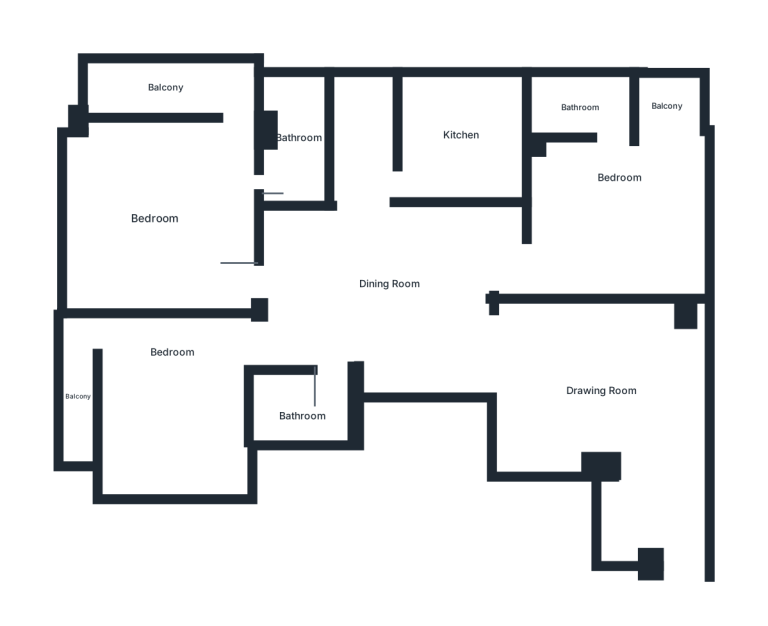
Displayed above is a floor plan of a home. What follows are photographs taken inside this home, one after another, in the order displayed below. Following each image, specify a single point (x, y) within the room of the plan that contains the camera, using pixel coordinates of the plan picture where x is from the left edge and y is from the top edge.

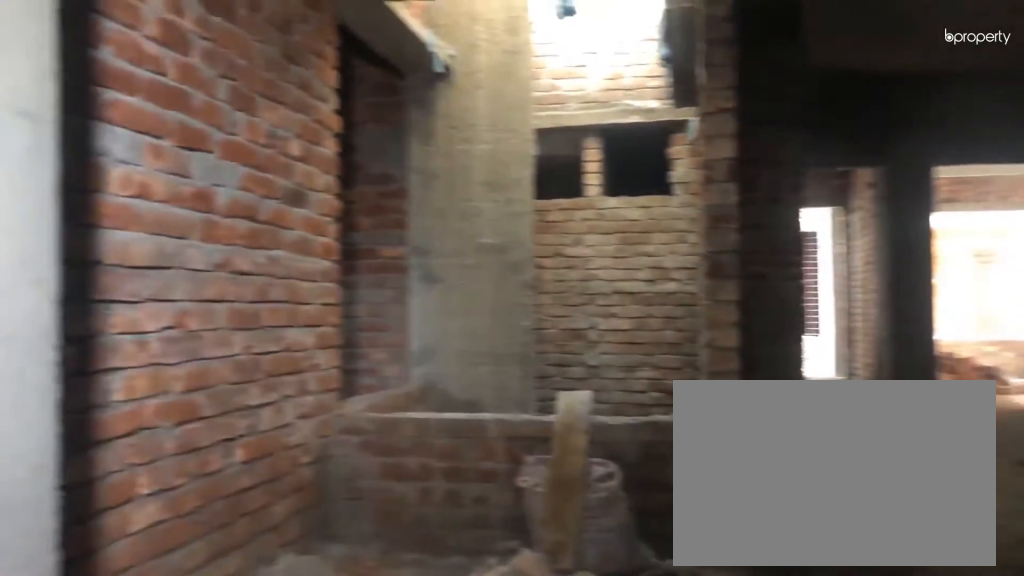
(609, 391)
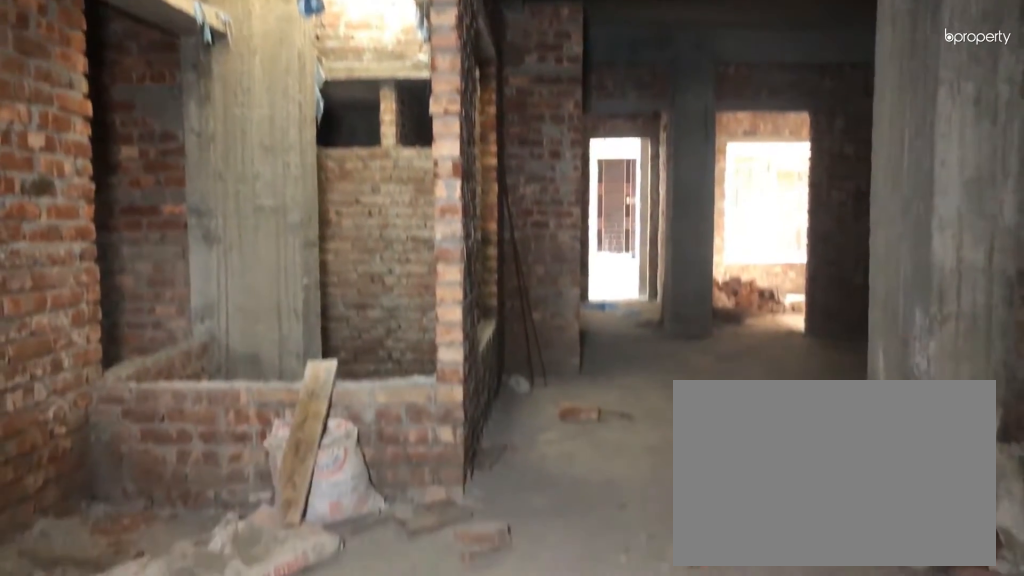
(609, 391)
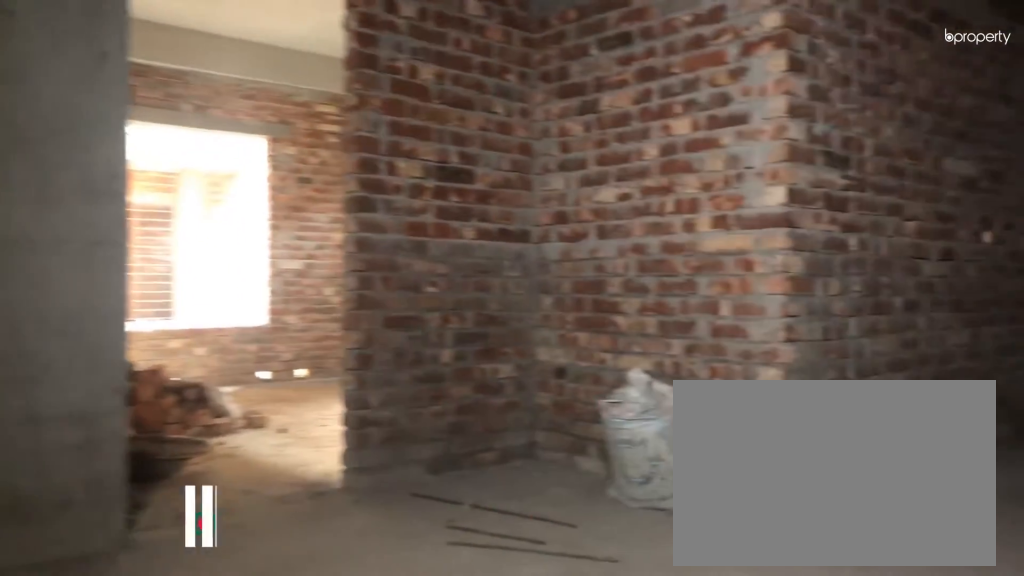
(390, 279)
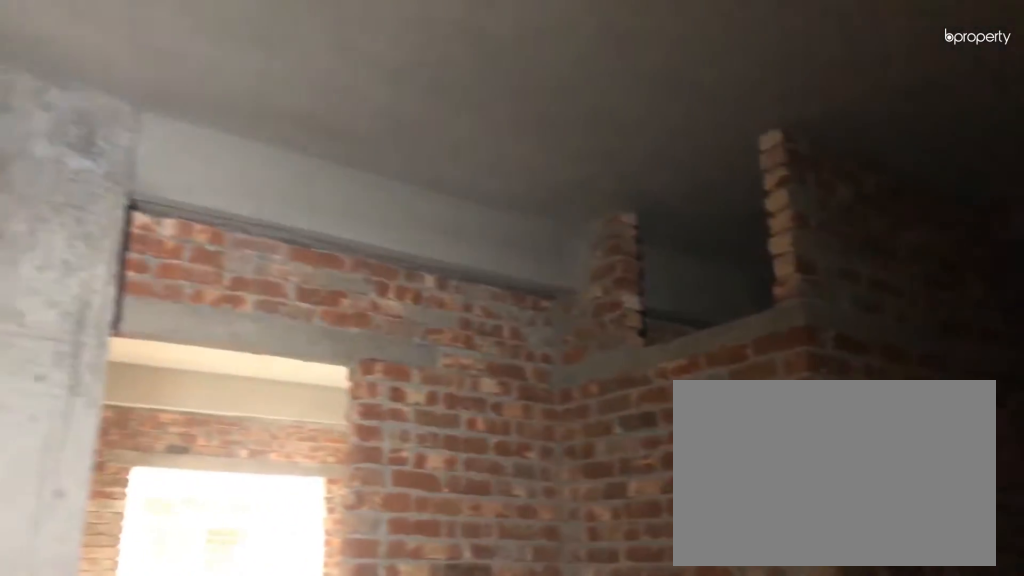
(390, 279)
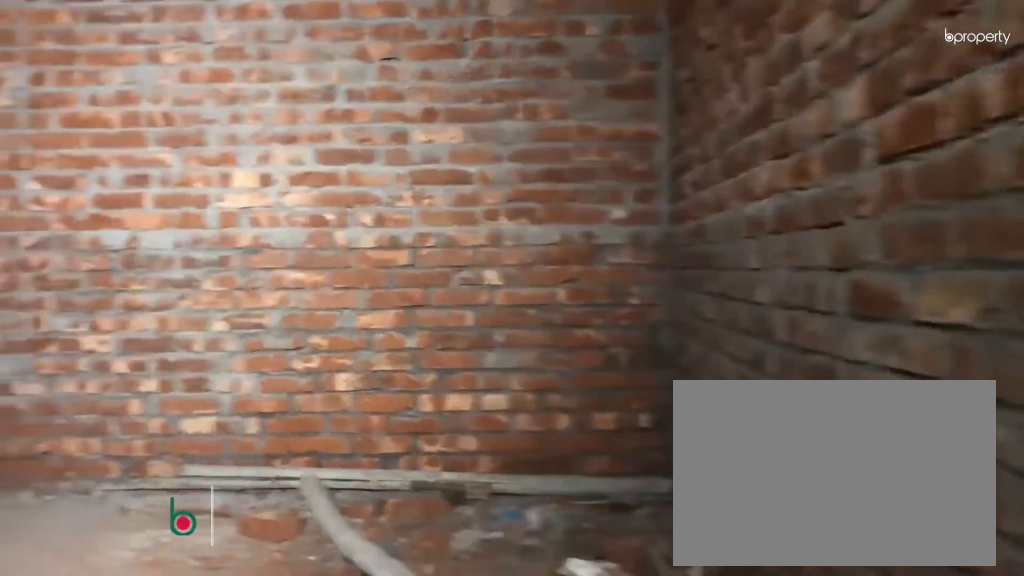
(612, 208)
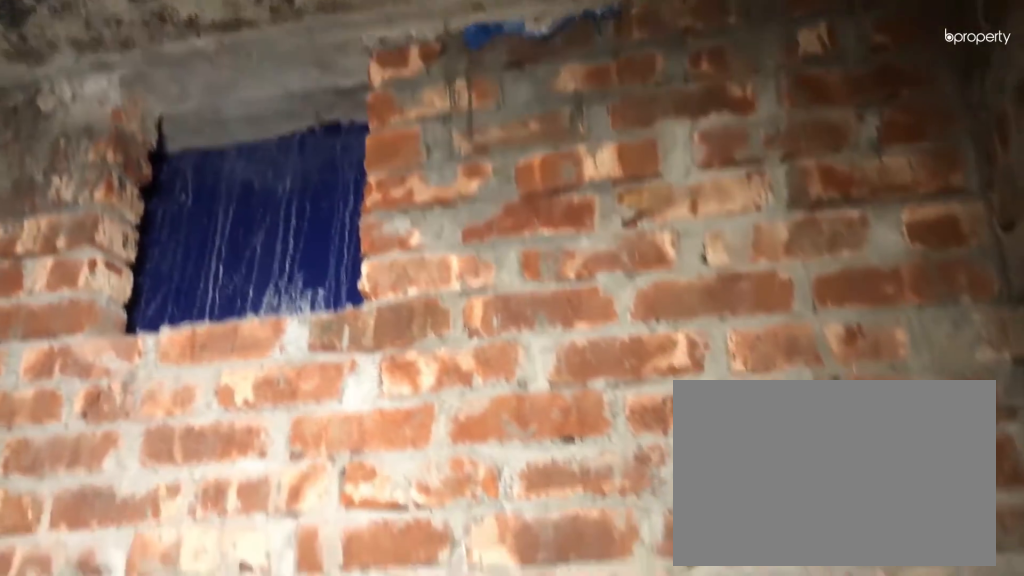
(581, 111)
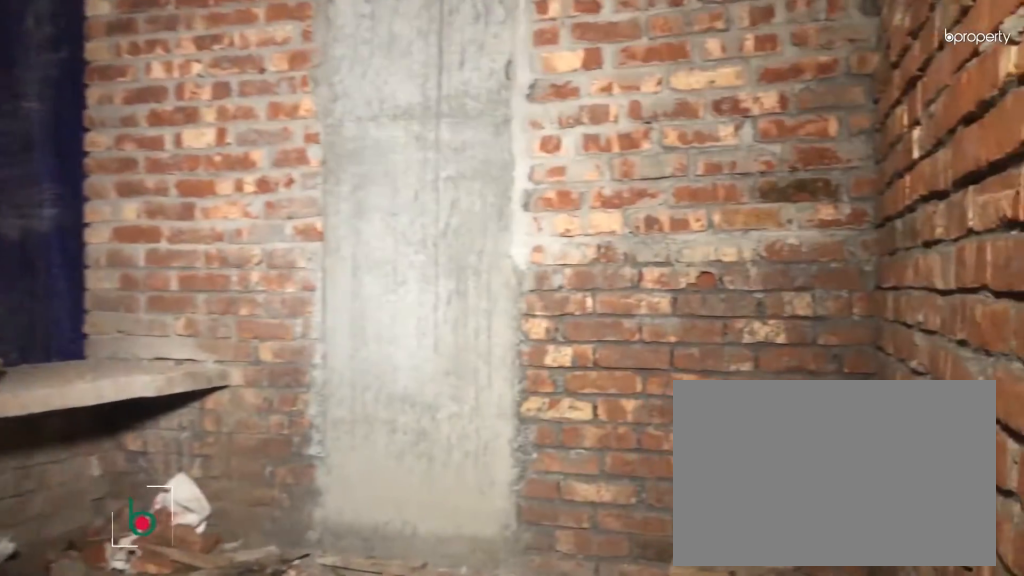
(464, 136)
